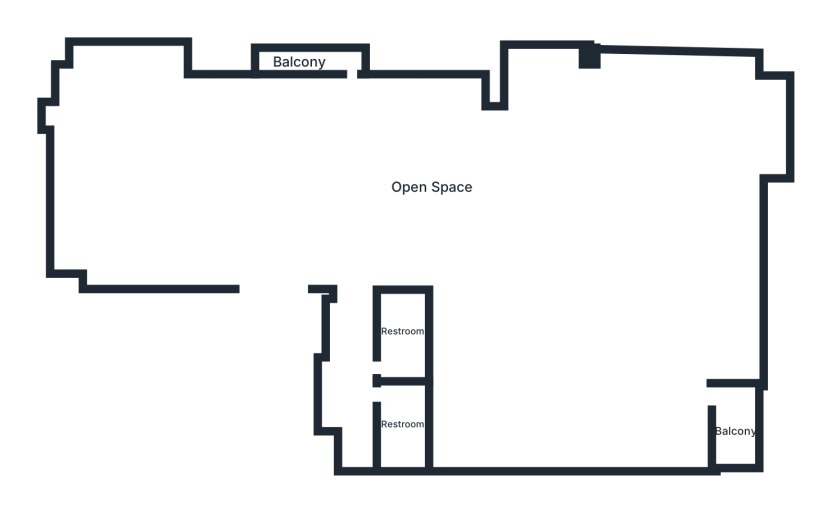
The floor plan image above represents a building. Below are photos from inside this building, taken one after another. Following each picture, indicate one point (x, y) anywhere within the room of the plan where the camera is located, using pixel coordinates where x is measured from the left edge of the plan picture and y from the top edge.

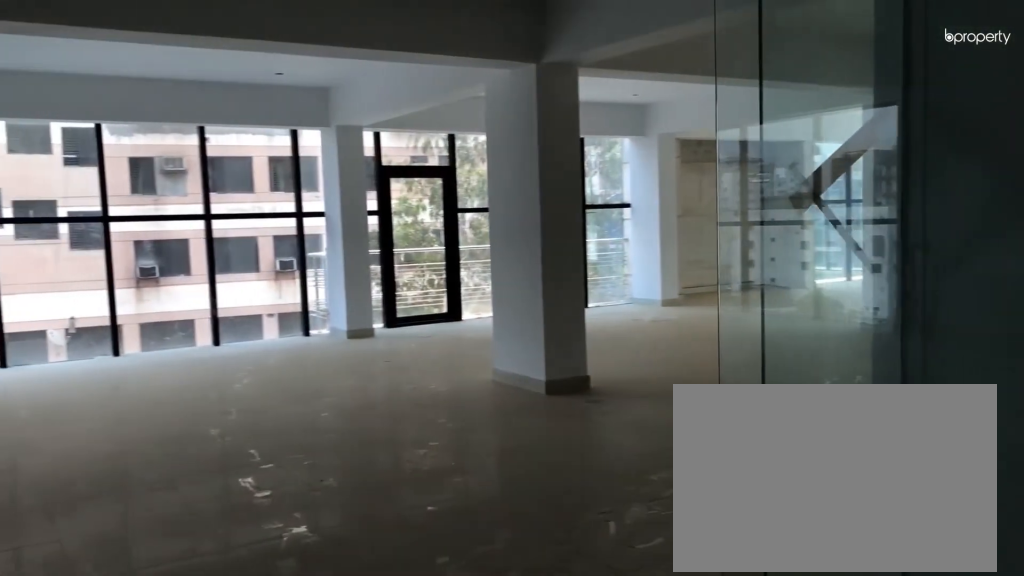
(293, 229)
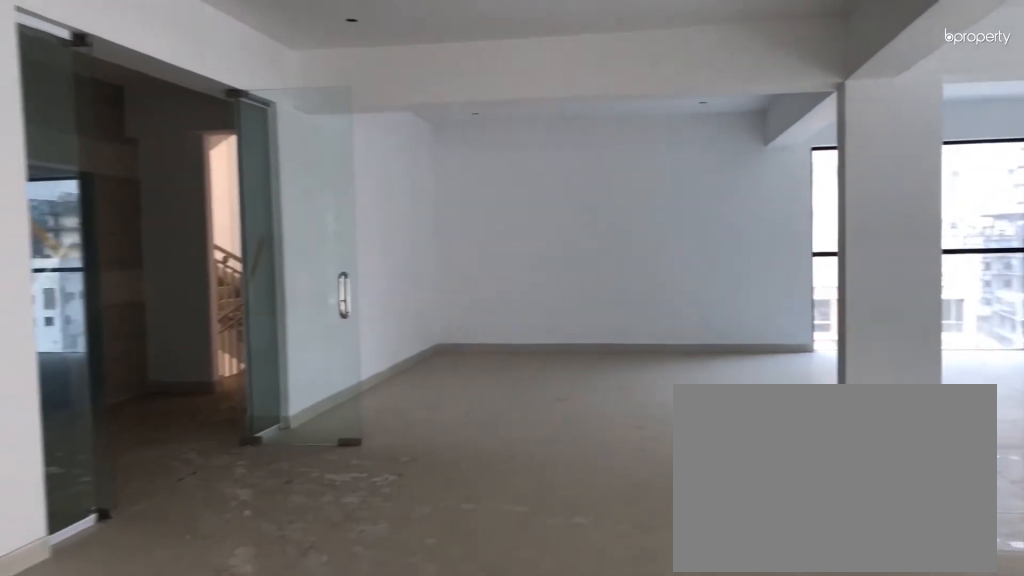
(421, 165)
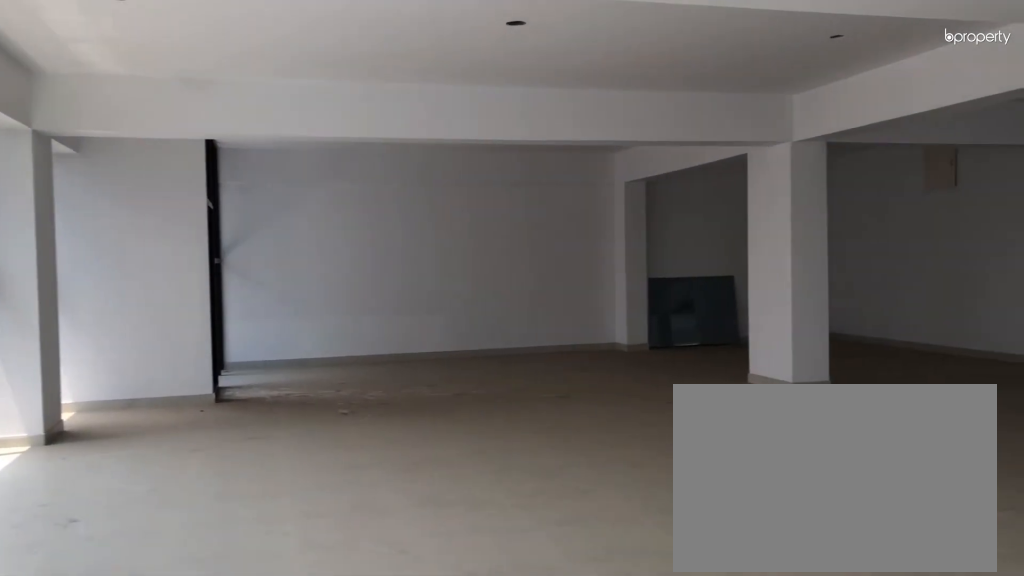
(421, 165)
